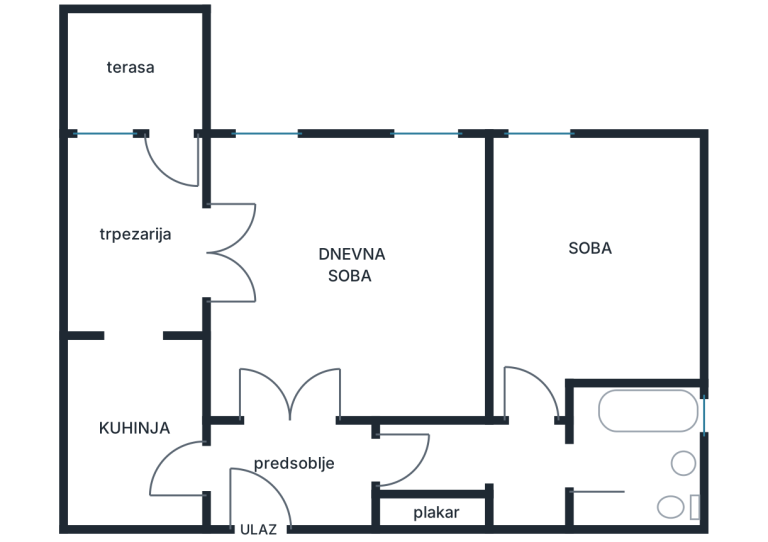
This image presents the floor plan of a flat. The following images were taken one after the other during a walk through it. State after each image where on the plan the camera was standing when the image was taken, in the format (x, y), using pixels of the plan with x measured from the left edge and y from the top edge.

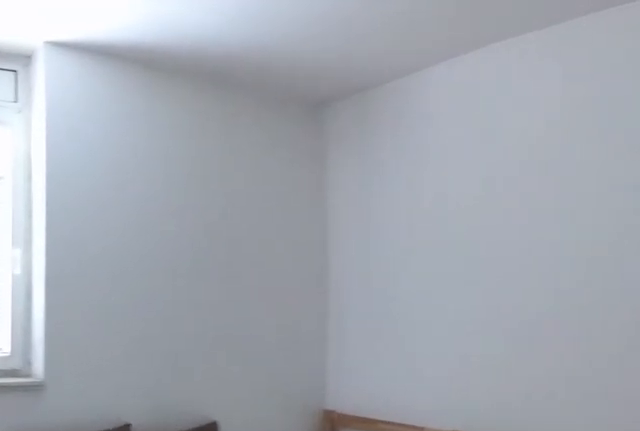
(533, 340)
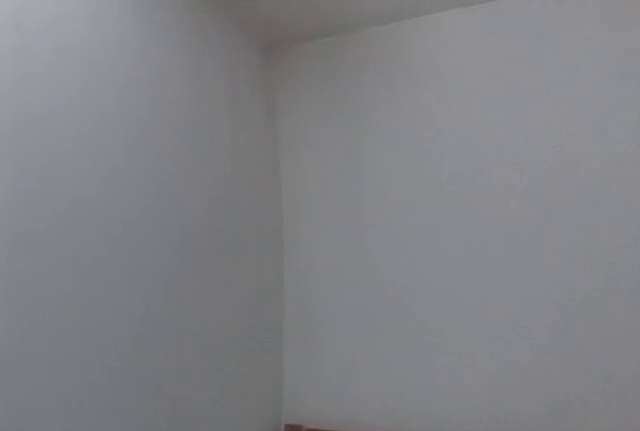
(528, 218)
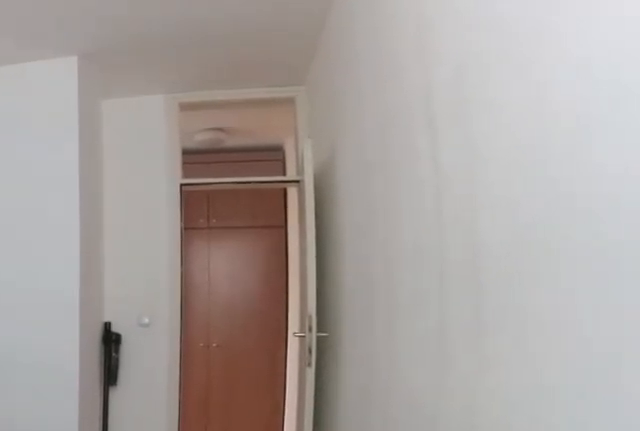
(533, 179)
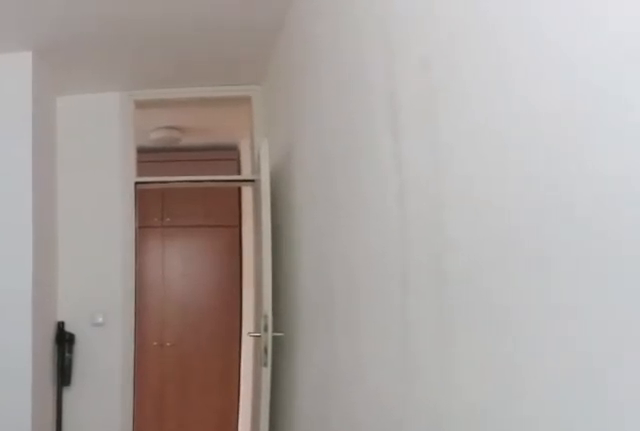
(533, 185)
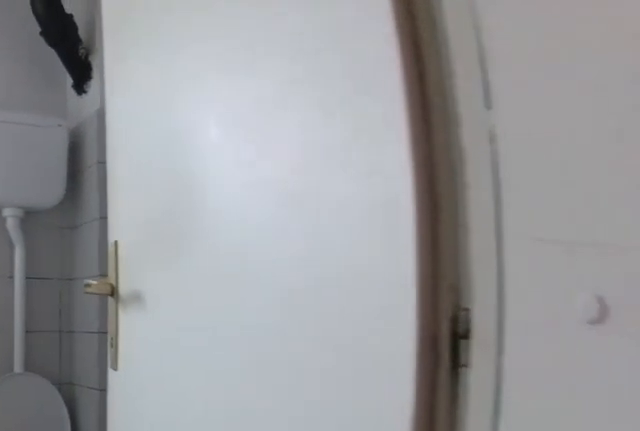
(551, 442)
